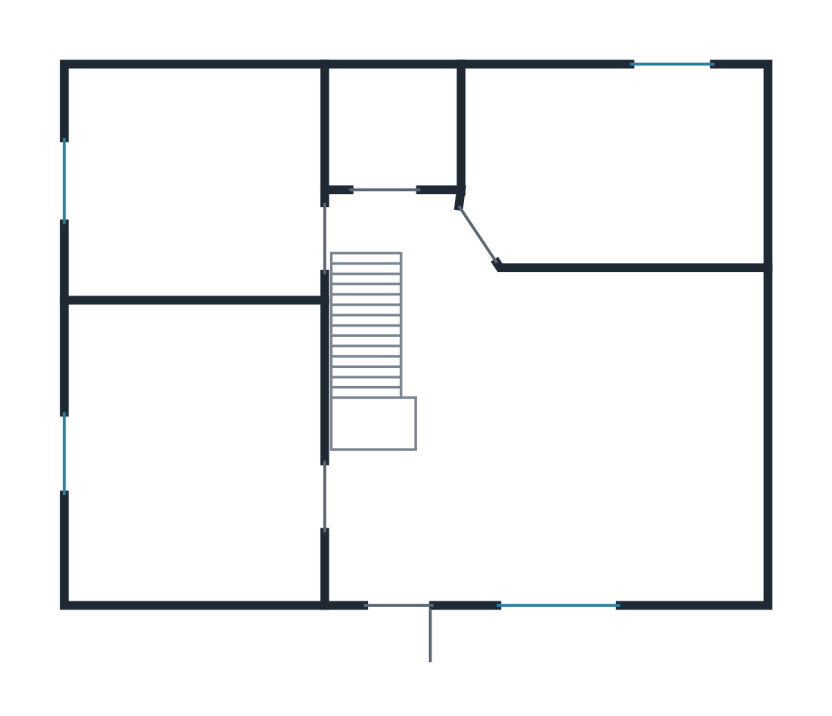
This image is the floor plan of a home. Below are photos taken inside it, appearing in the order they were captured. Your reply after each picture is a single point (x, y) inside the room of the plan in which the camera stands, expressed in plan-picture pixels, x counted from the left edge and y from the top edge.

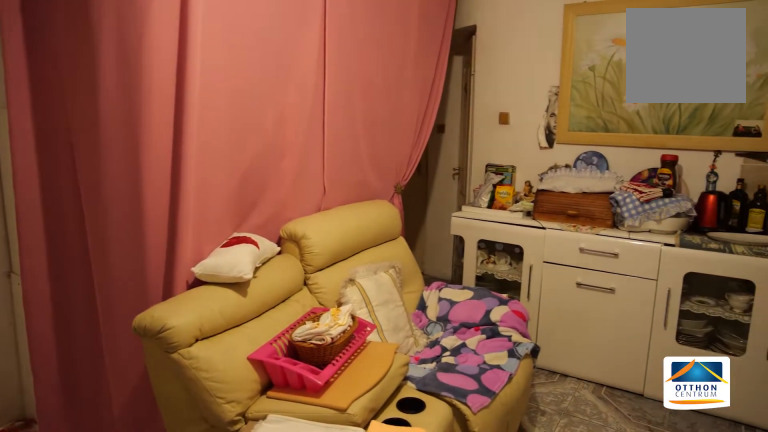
(555, 439)
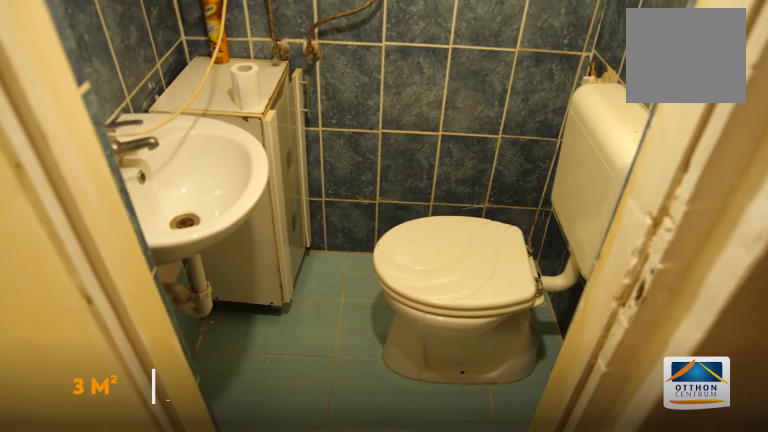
(383, 122)
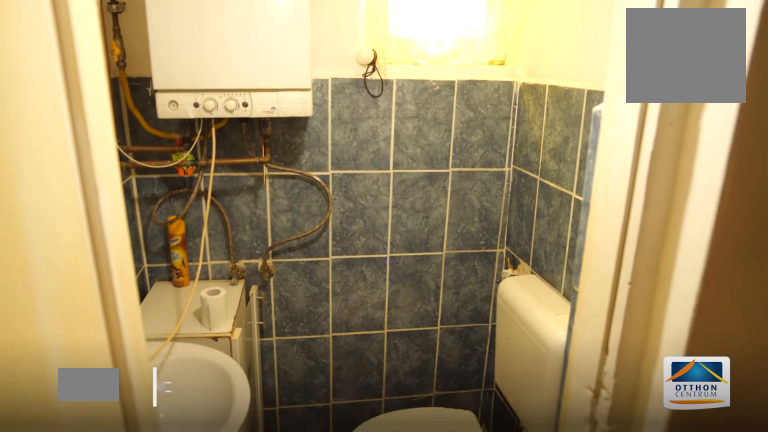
(383, 122)
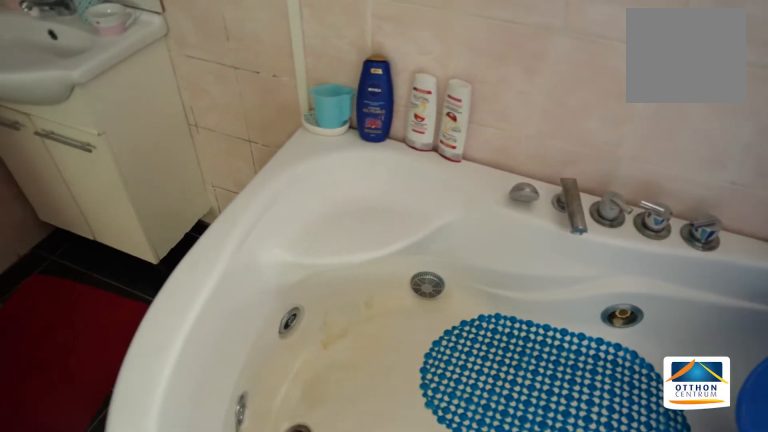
(608, 153)
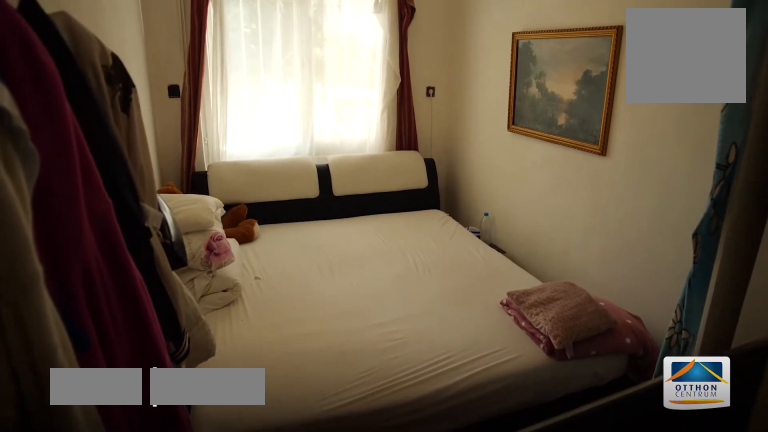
(192, 179)
